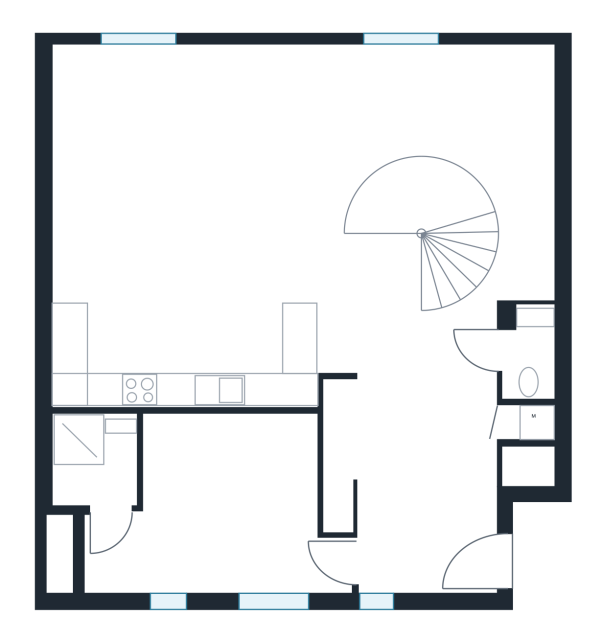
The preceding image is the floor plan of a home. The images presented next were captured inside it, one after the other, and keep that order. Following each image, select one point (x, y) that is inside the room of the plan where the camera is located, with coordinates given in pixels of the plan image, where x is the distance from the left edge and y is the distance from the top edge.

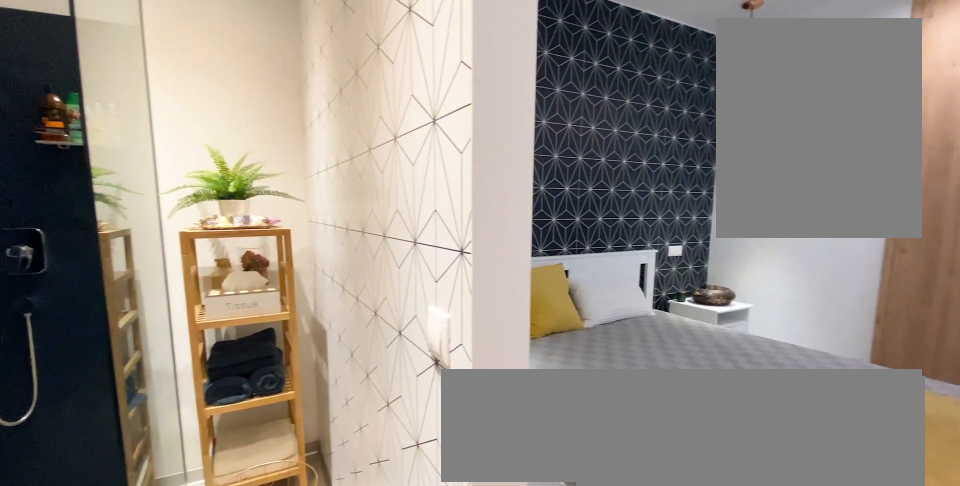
(102, 493)
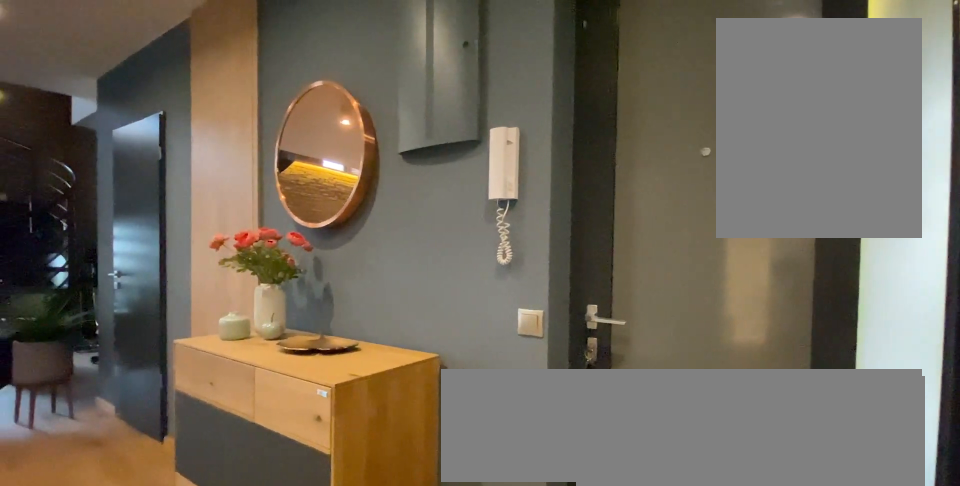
(431, 493)
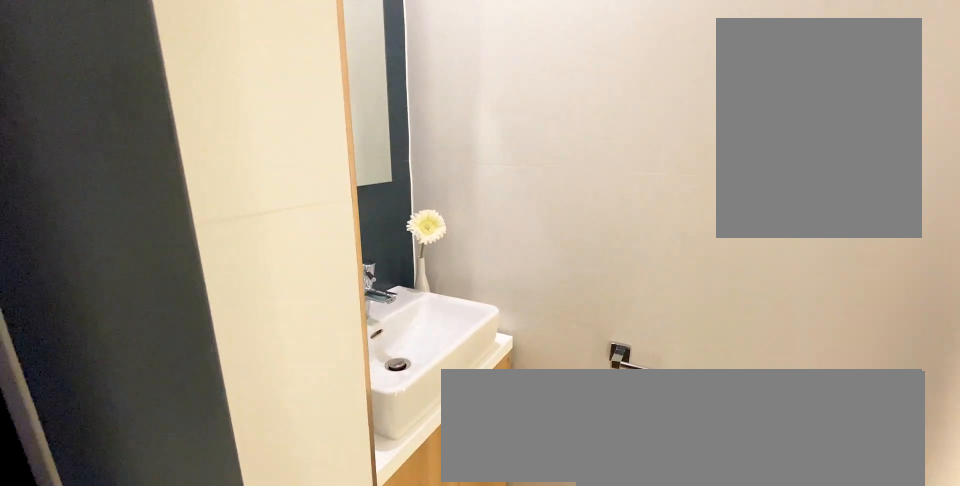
(528, 359)
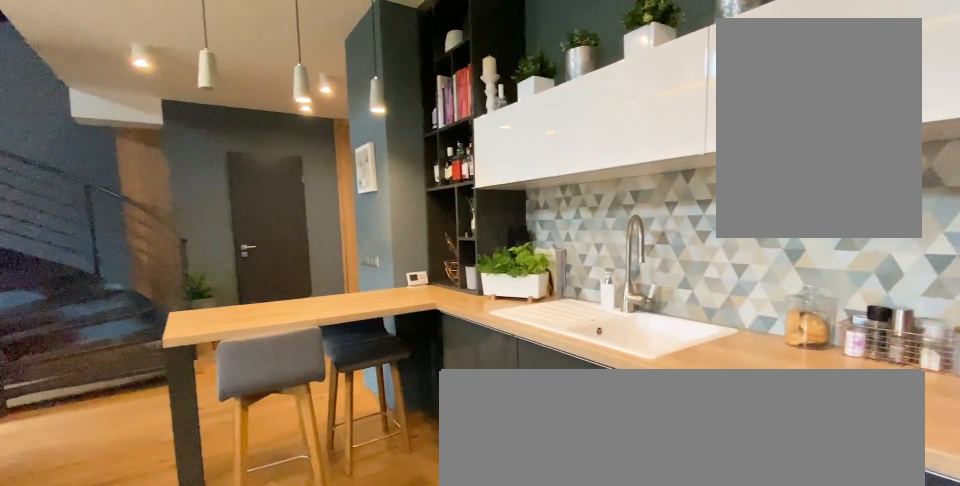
(222, 223)
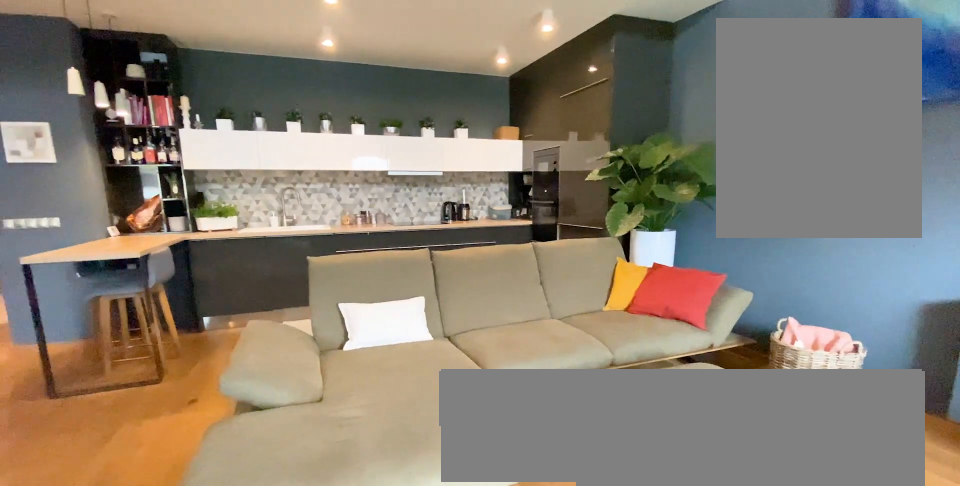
(223, 223)
